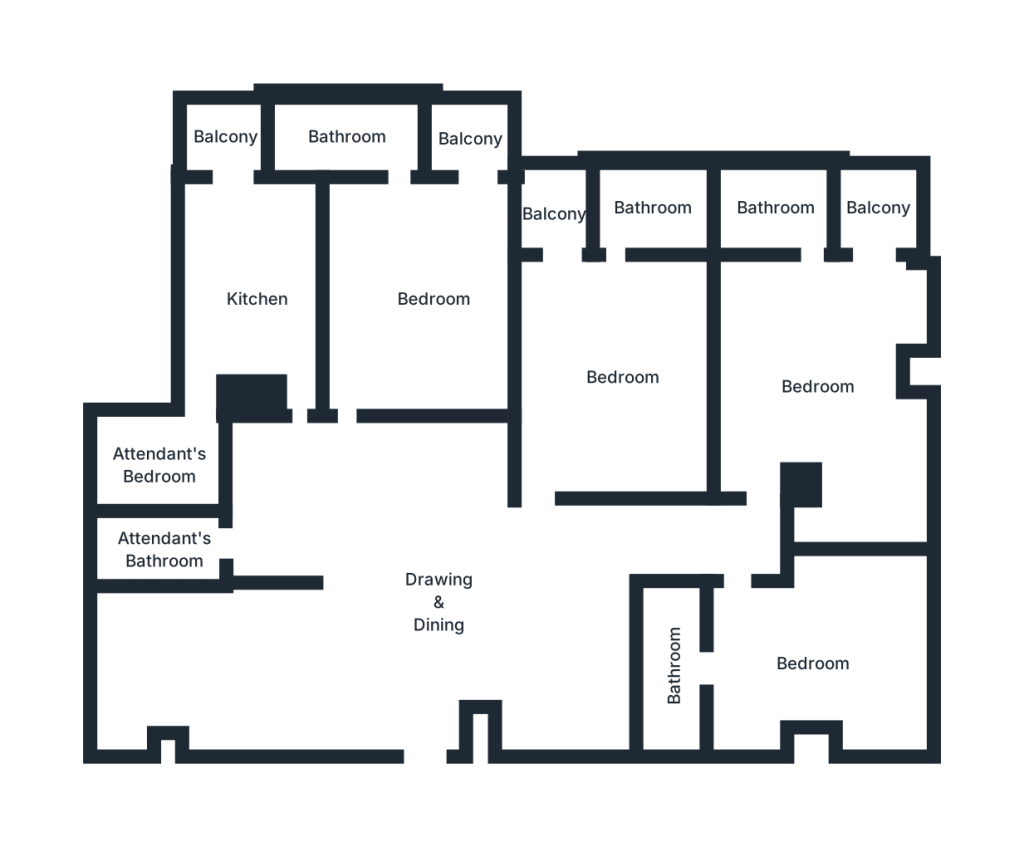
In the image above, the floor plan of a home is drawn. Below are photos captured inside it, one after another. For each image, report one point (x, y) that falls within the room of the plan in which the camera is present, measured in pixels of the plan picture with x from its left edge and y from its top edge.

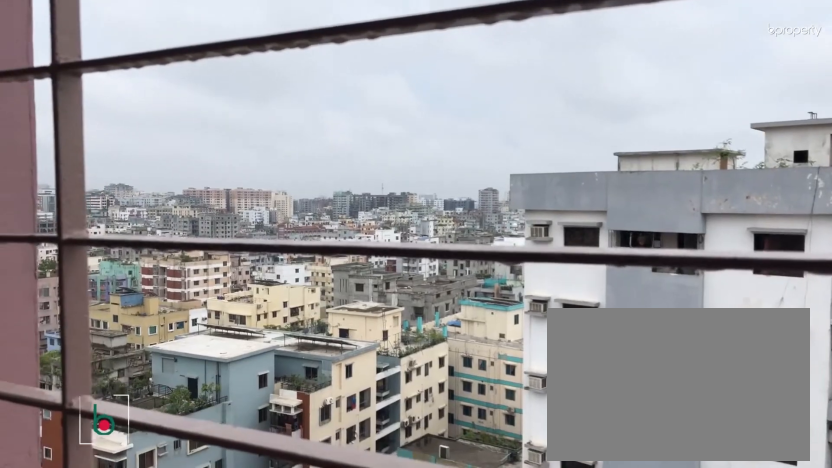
(555, 218)
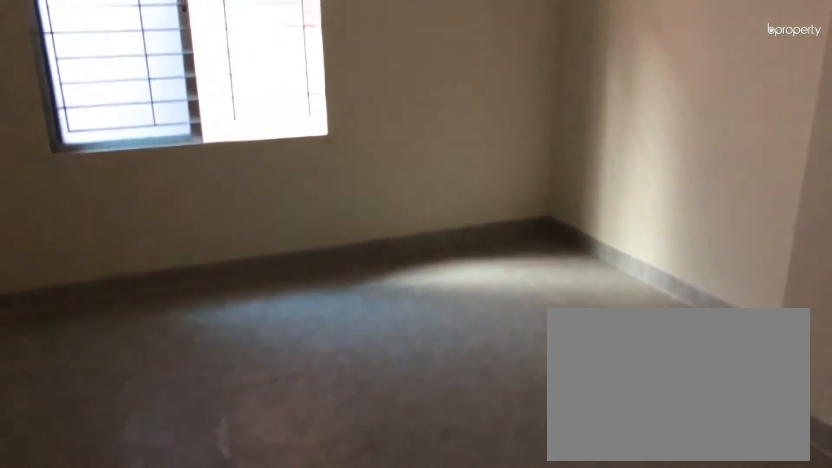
(811, 666)
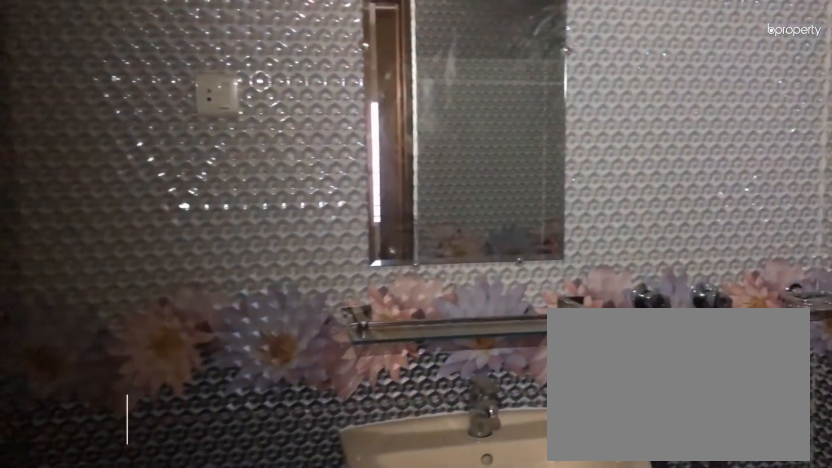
(674, 666)
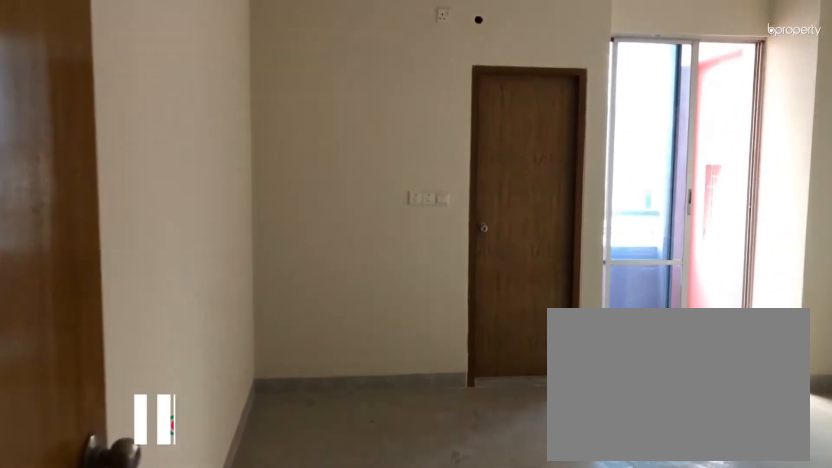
(819, 386)
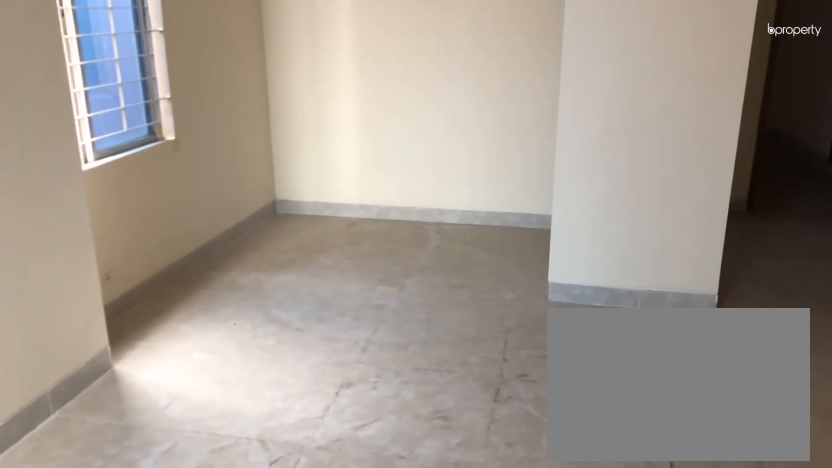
(820, 385)
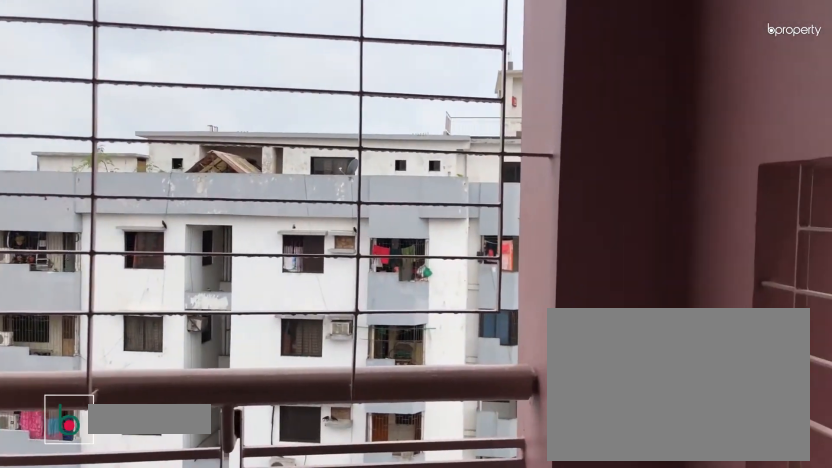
(879, 210)
